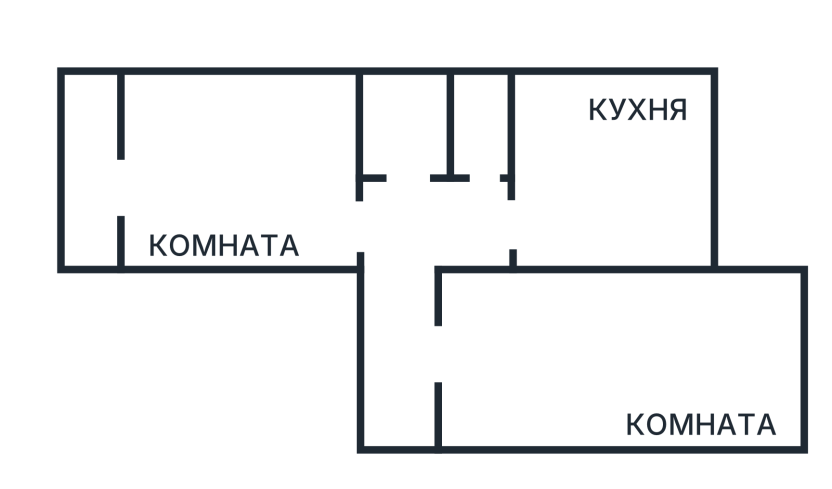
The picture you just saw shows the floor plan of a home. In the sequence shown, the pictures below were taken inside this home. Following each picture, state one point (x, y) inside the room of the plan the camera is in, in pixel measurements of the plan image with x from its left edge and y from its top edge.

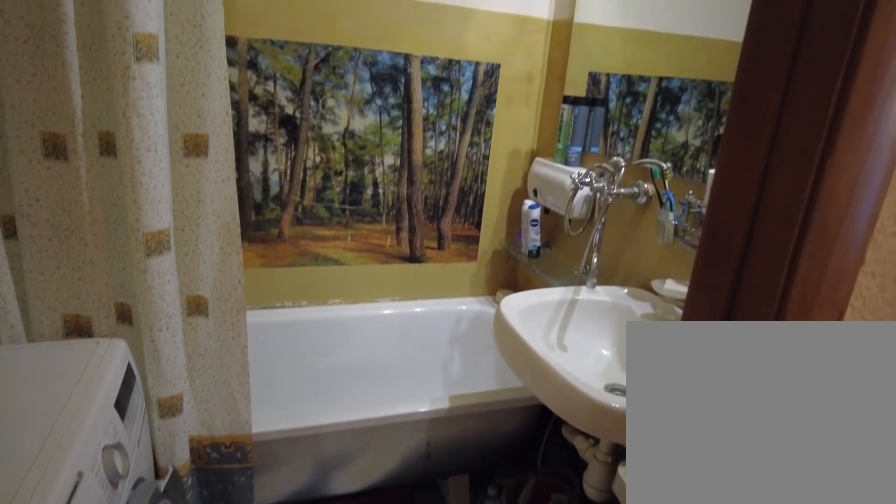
(412, 225)
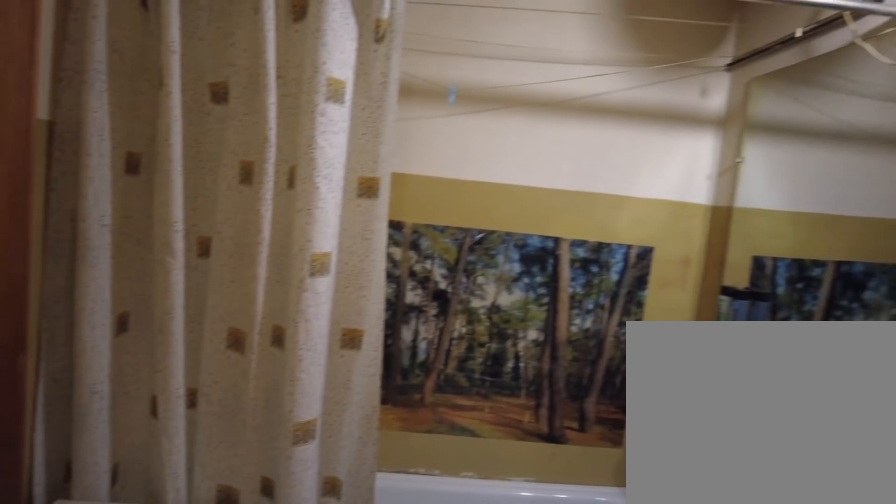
(412, 225)
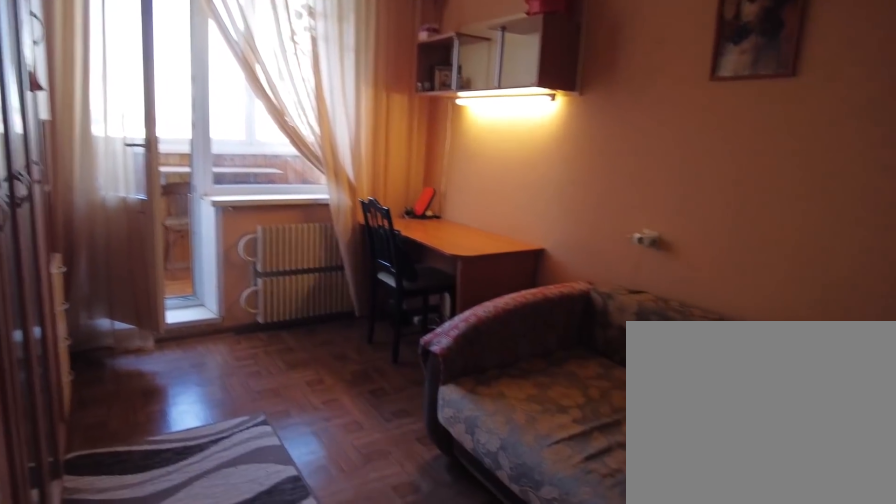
(265, 199)
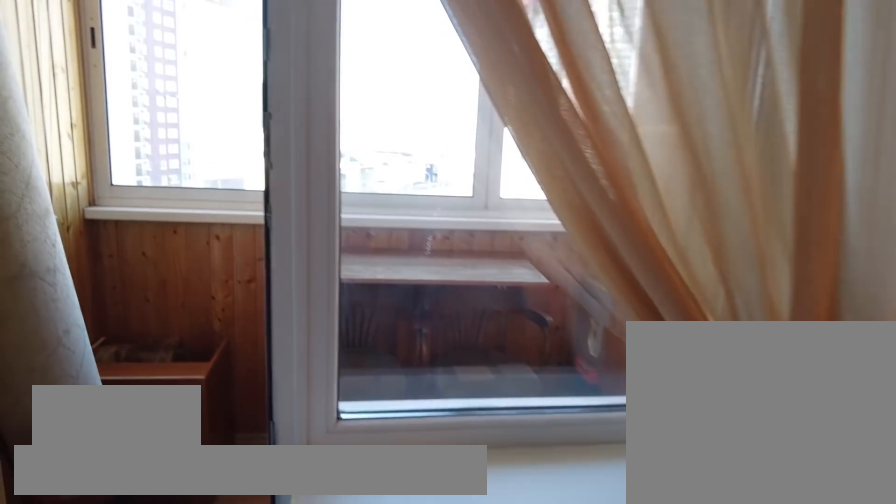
(142, 185)
